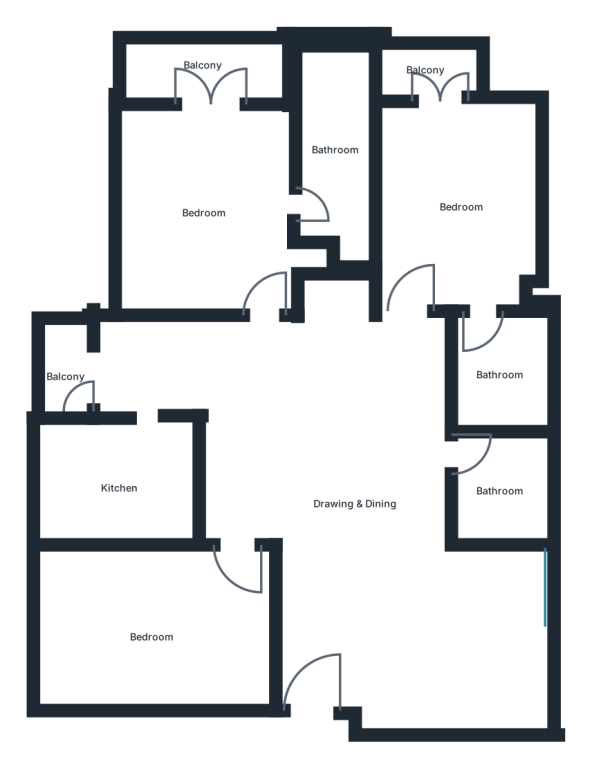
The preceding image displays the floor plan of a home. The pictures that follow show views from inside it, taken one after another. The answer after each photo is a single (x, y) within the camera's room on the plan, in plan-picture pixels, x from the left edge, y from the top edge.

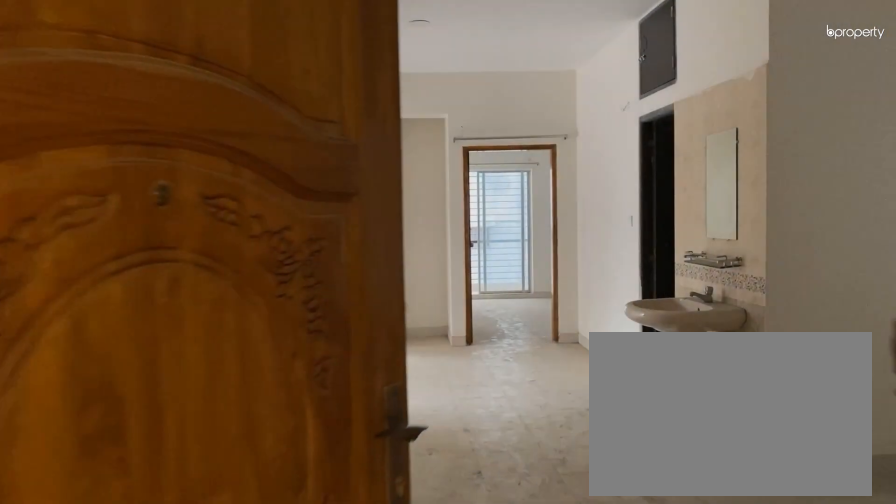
(311, 666)
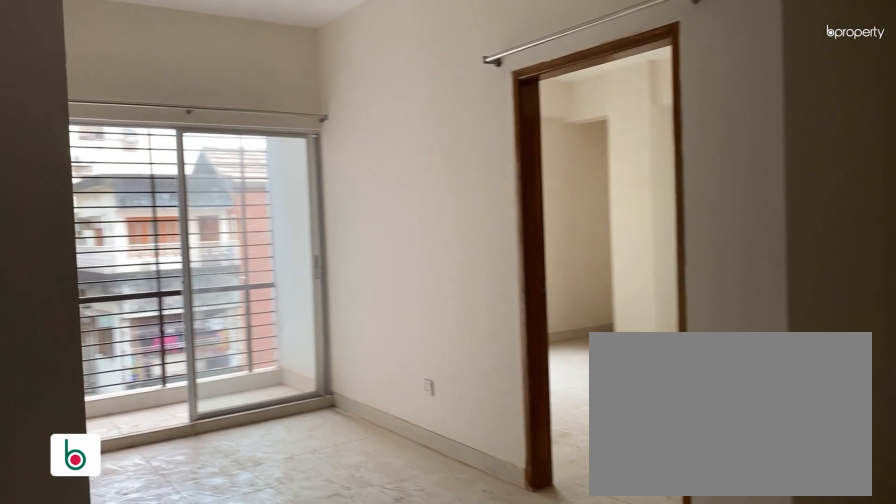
(353, 504)
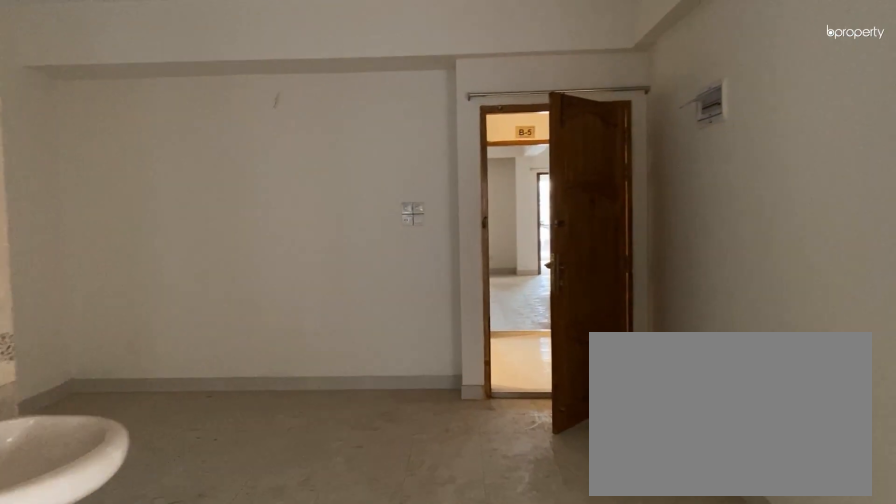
(353, 504)
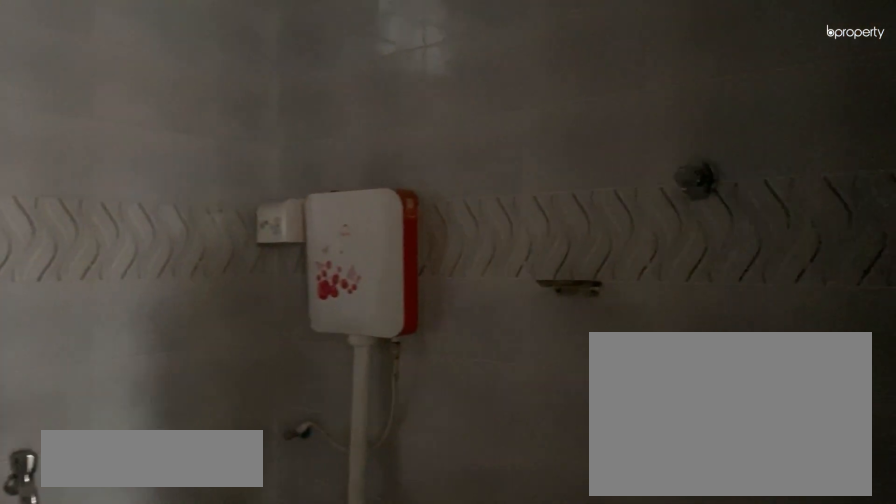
(499, 492)
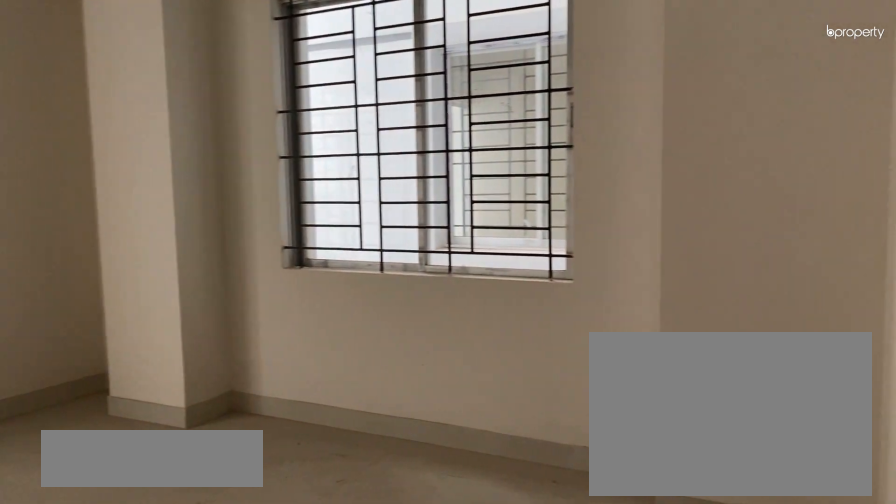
(462, 208)
